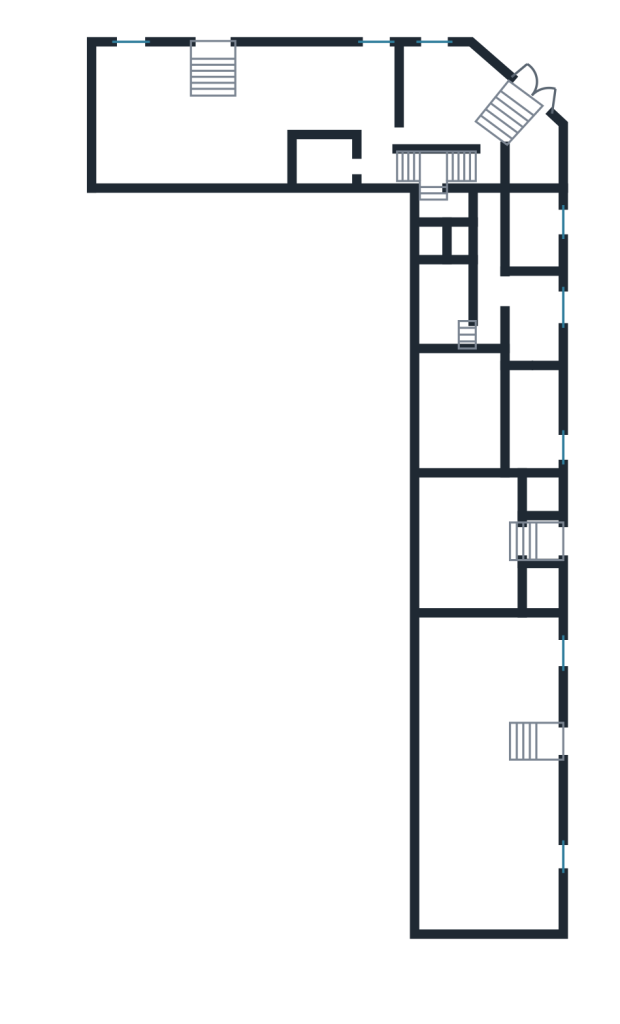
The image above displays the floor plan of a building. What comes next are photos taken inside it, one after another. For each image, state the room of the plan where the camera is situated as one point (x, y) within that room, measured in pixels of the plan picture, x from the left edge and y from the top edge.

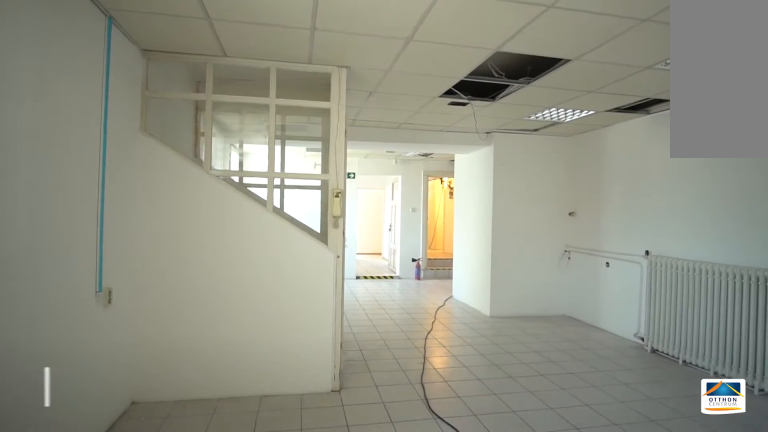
(227, 134)
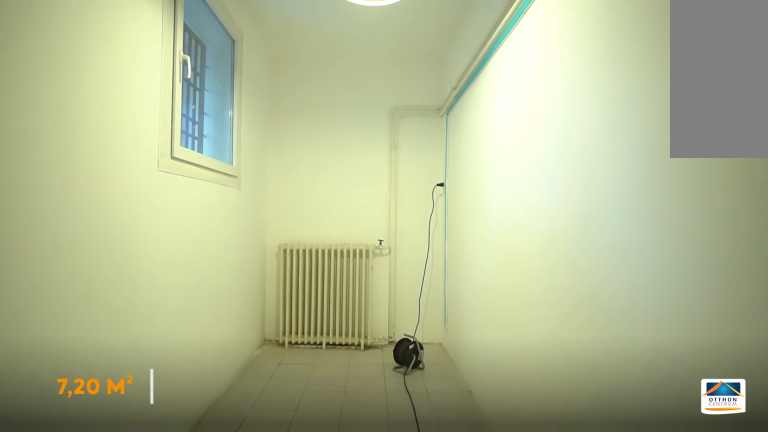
(530, 450)
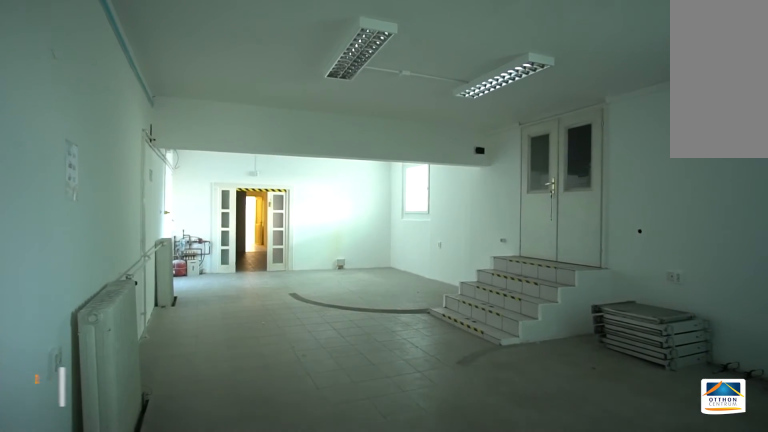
(469, 751)
